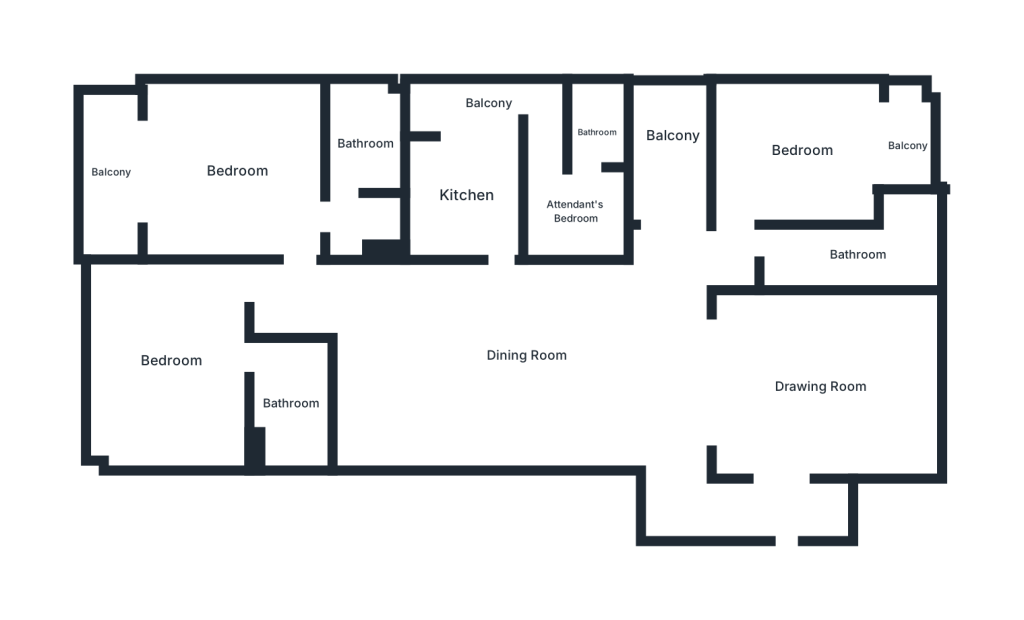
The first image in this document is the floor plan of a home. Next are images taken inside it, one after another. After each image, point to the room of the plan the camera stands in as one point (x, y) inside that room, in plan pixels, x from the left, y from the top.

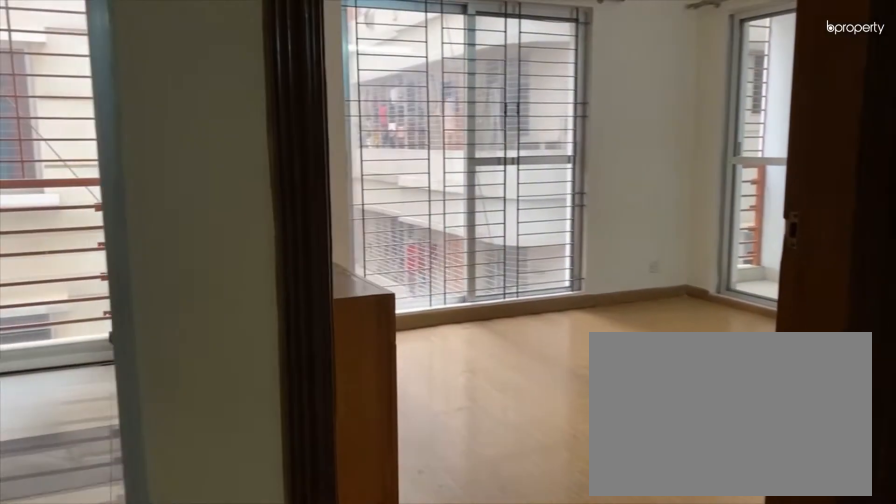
(738, 219)
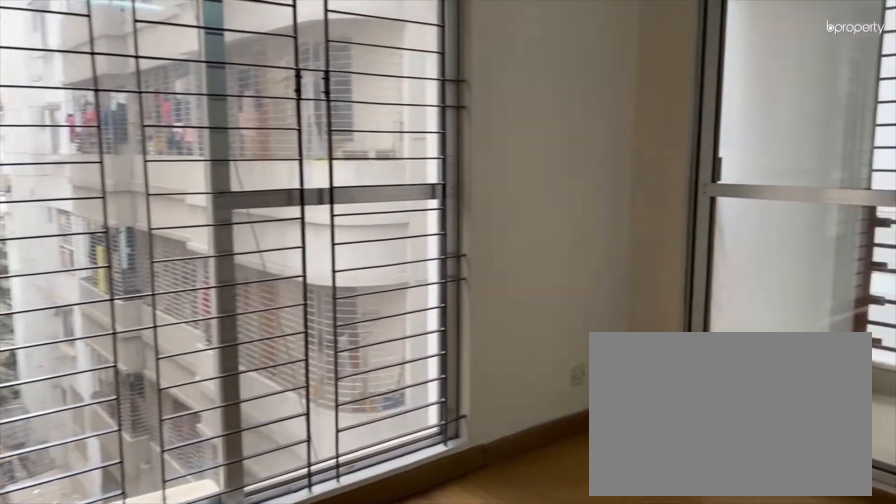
(801, 149)
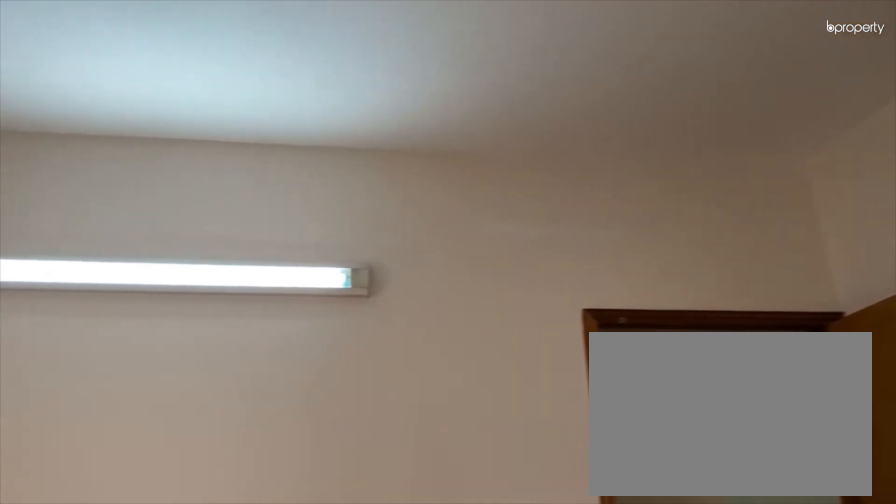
(801, 149)
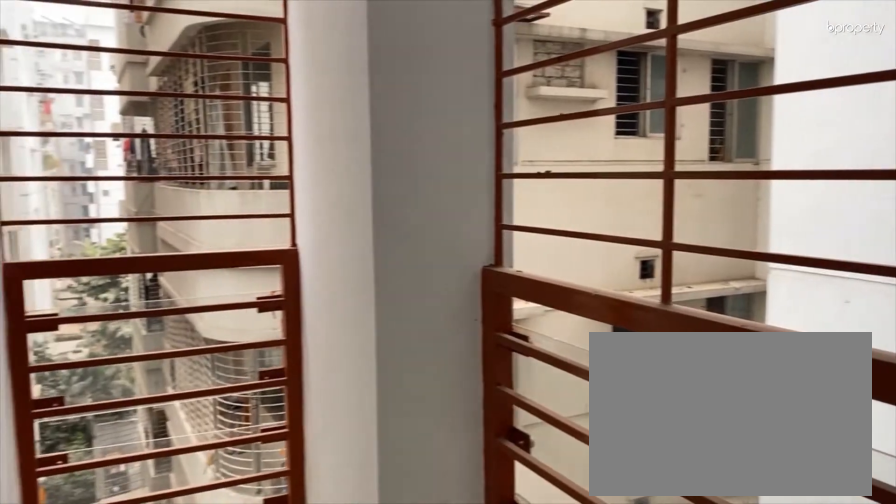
(906, 145)
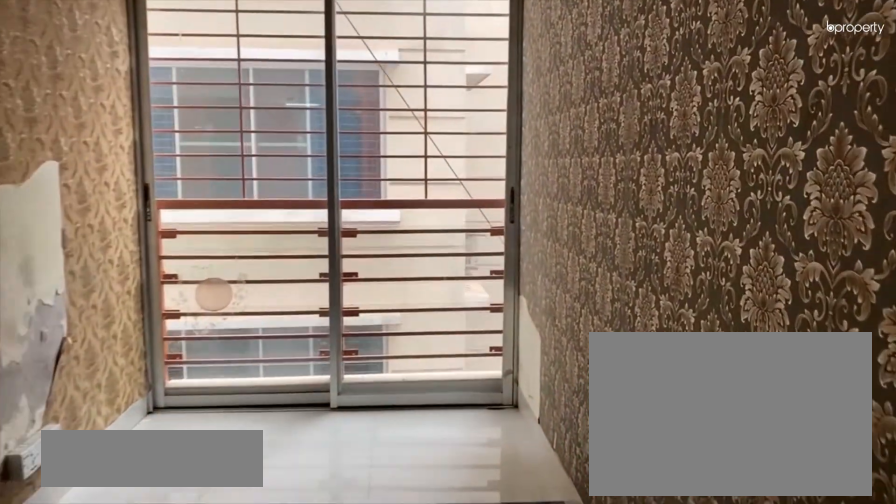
(674, 133)
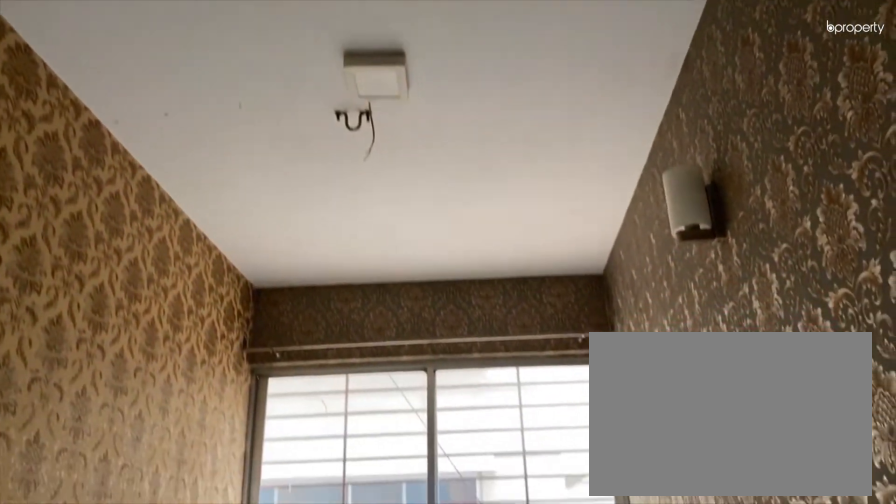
(673, 133)
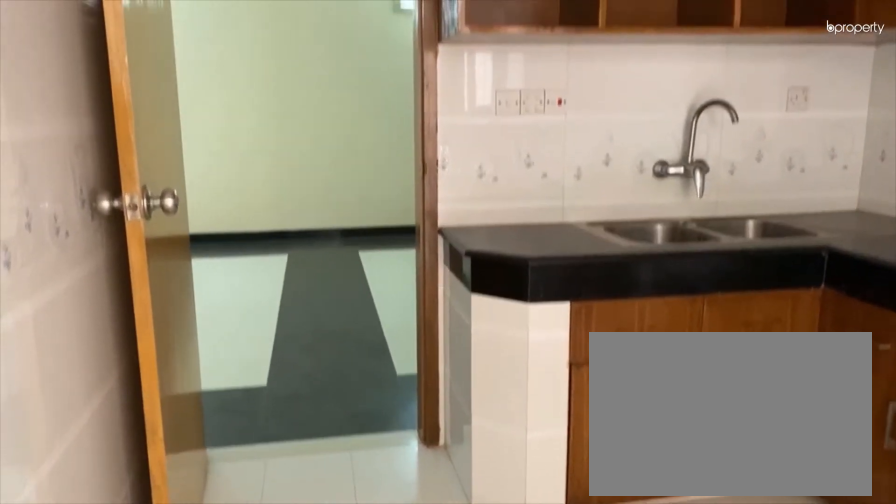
(464, 196)
